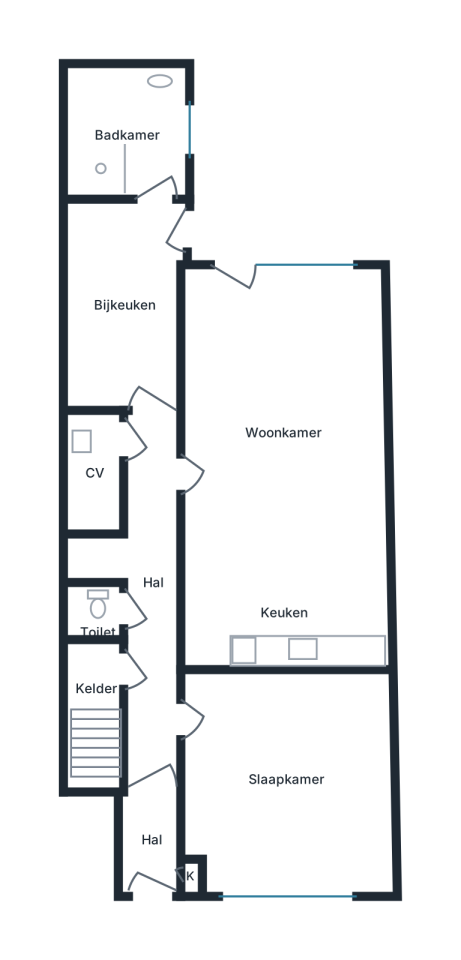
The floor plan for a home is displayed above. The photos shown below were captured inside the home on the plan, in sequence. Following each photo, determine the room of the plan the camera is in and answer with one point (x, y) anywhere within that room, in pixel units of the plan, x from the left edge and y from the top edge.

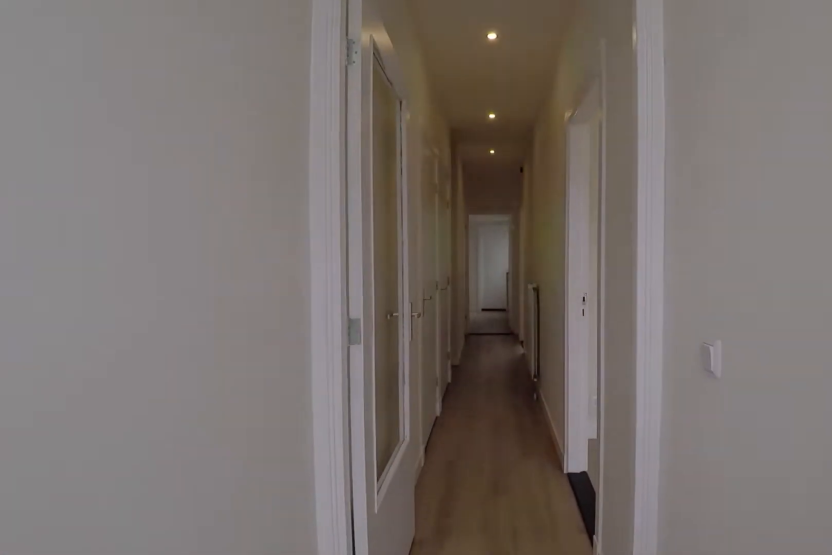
(151, 837)
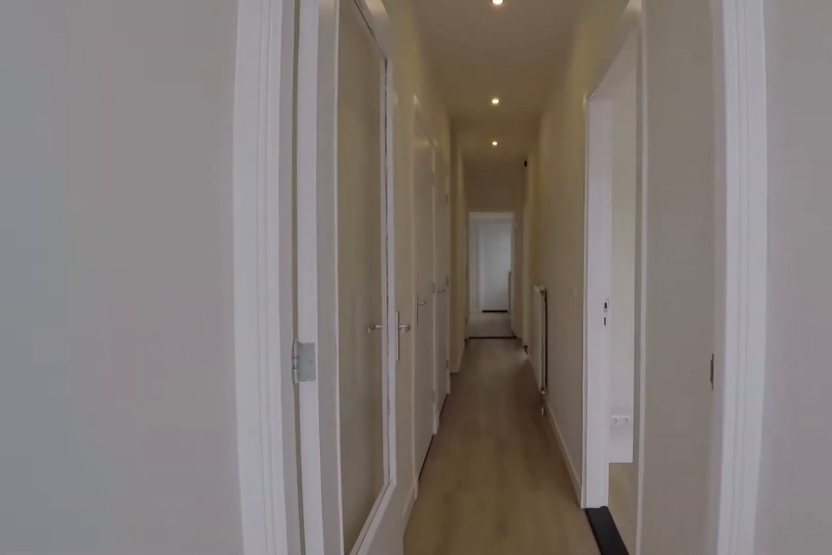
(151, 837)
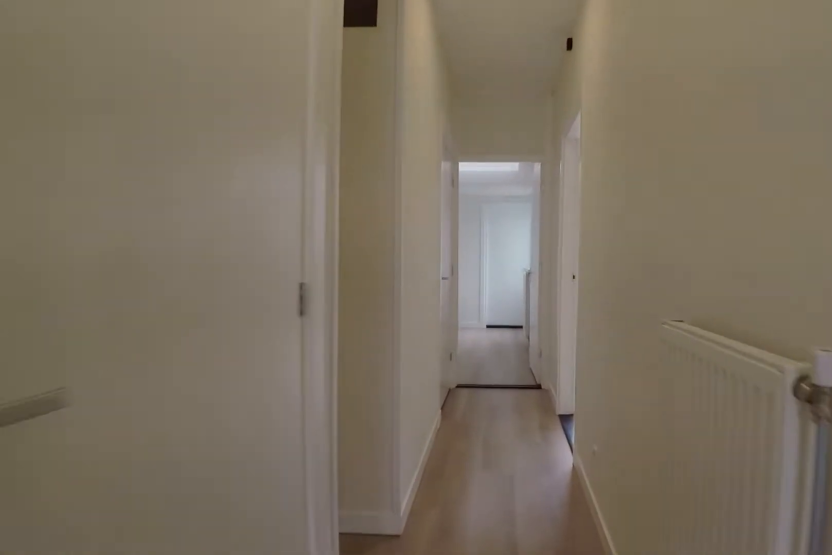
(146, 595)
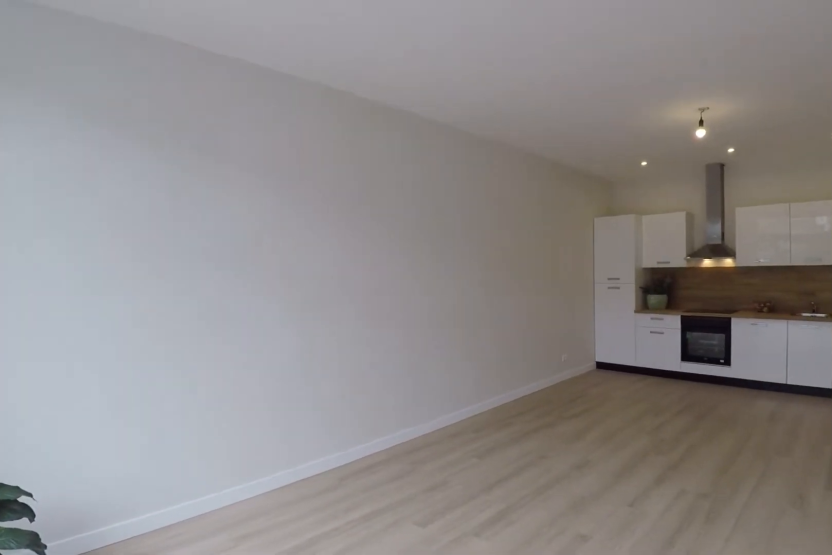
(282, 469)
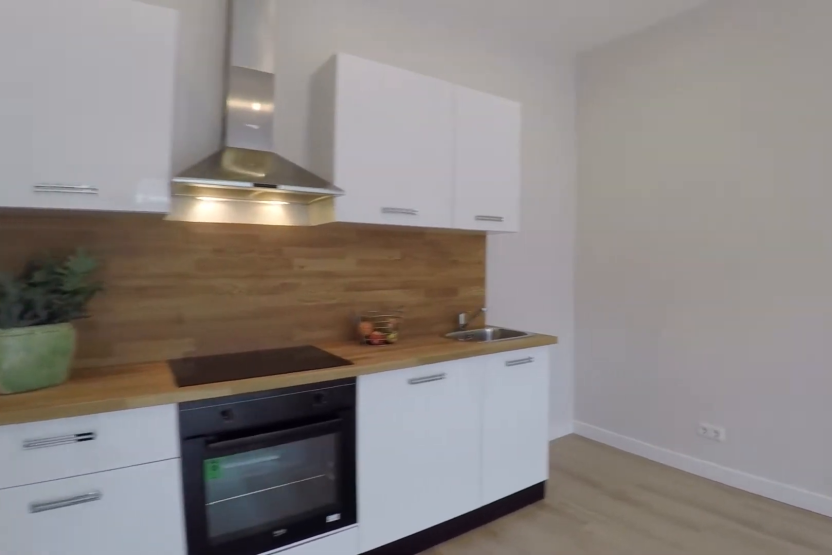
(282, 469)
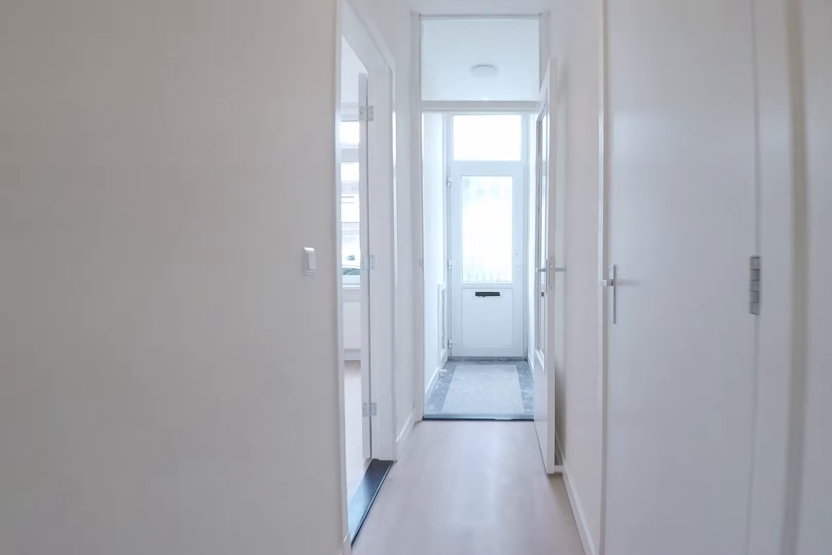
(146, 595)
